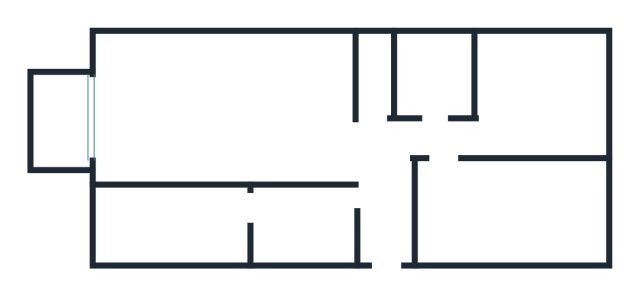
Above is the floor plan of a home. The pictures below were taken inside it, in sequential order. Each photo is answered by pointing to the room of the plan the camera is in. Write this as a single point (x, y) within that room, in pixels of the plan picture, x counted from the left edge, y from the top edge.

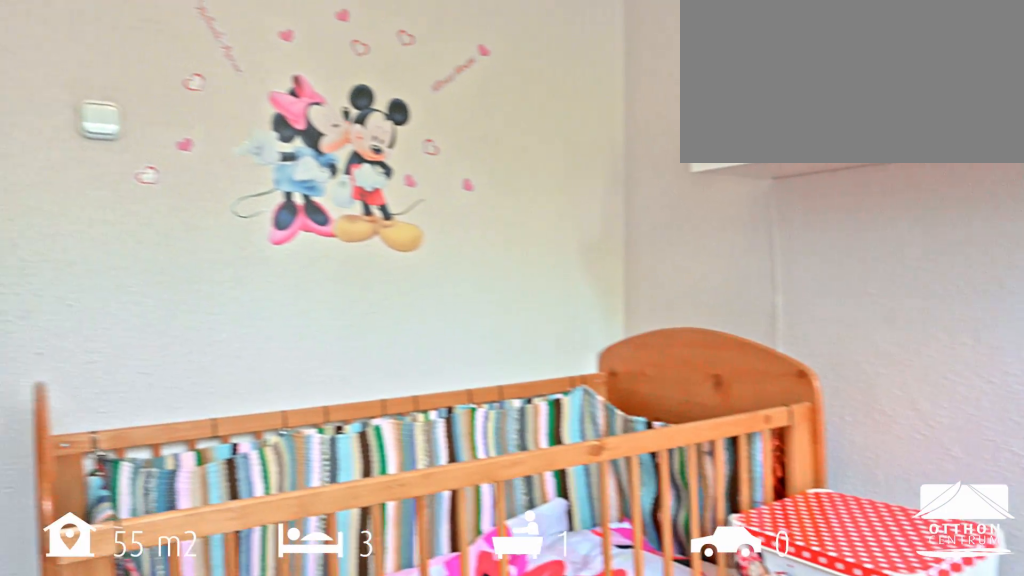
(535, 91)
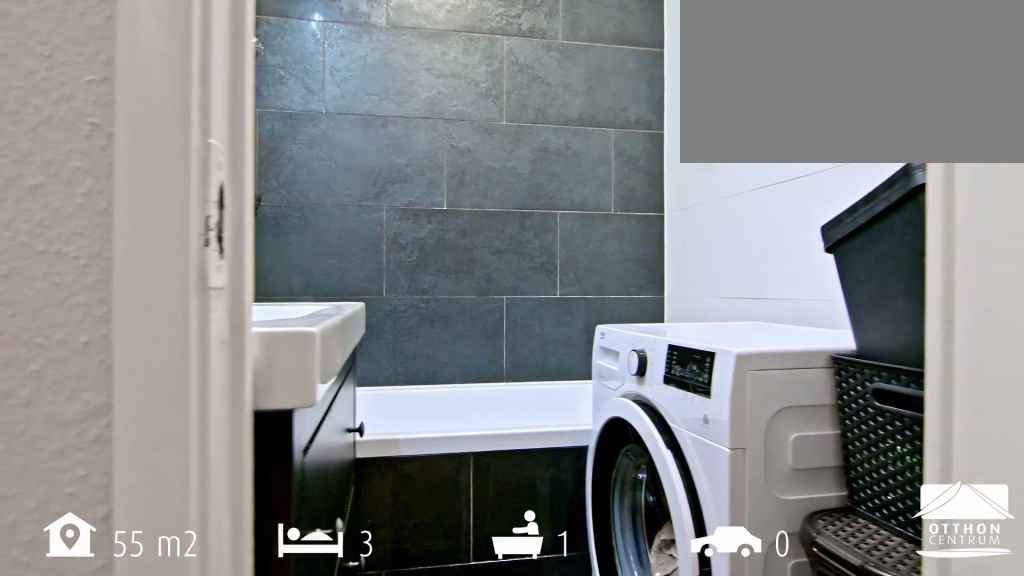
(433, 74)
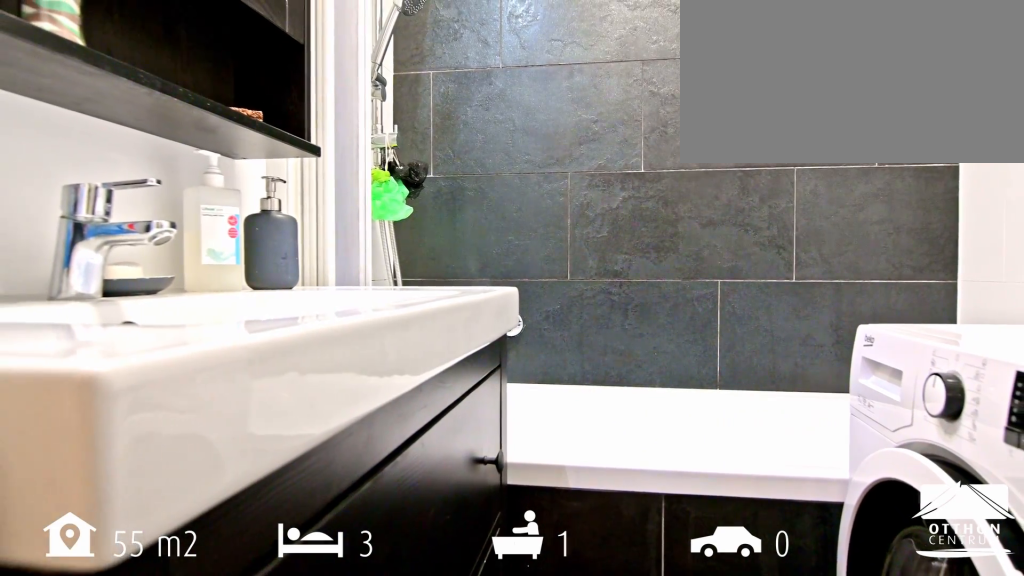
(433, 74)
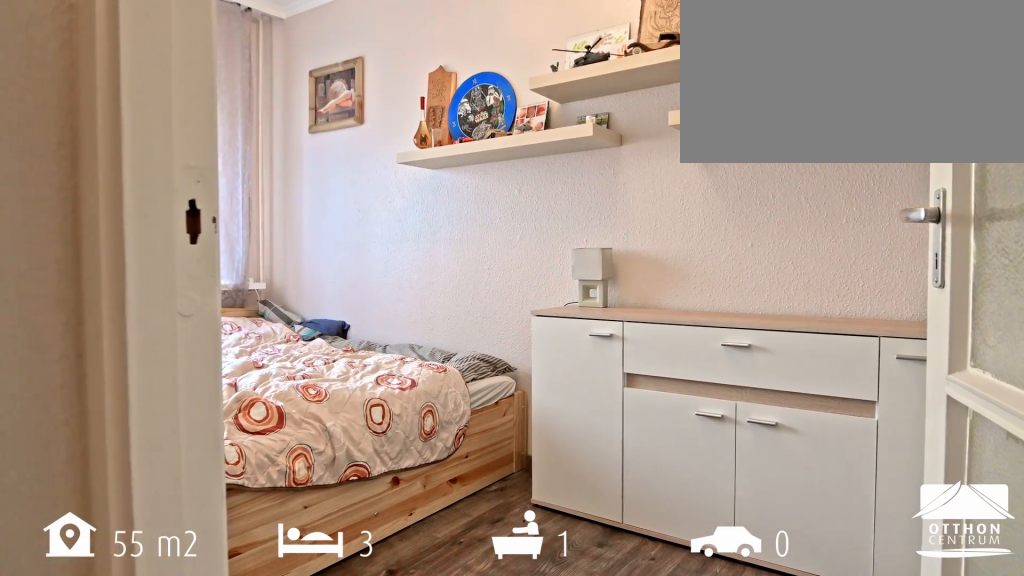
(514, 208)
